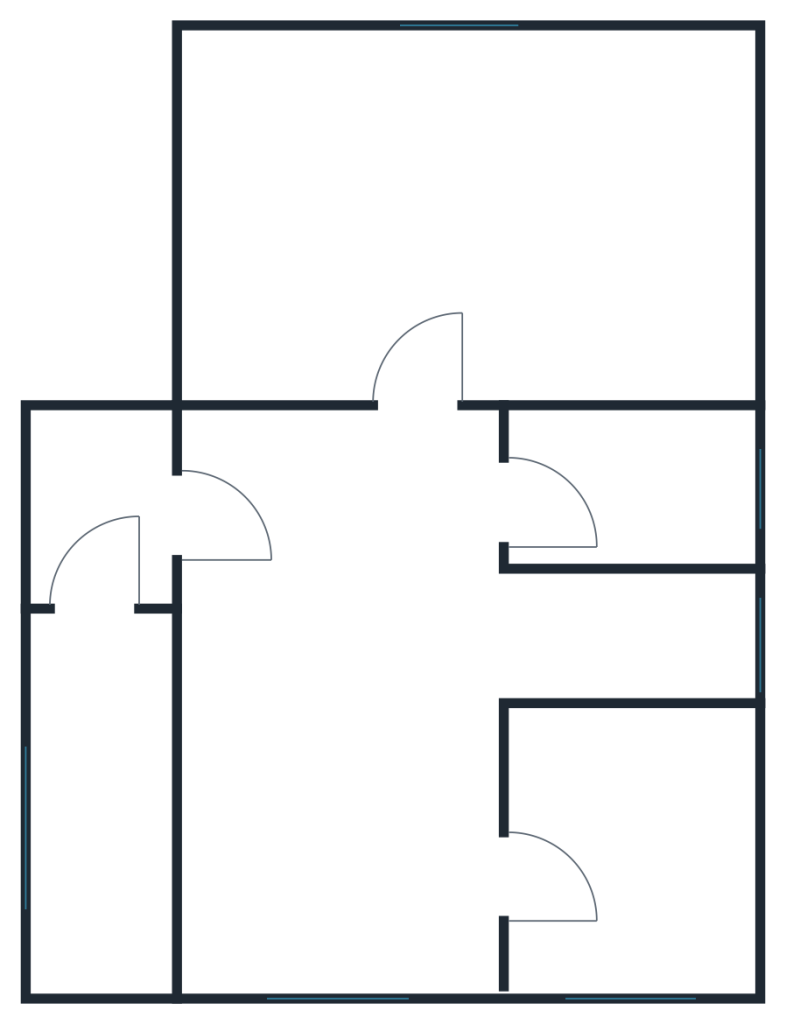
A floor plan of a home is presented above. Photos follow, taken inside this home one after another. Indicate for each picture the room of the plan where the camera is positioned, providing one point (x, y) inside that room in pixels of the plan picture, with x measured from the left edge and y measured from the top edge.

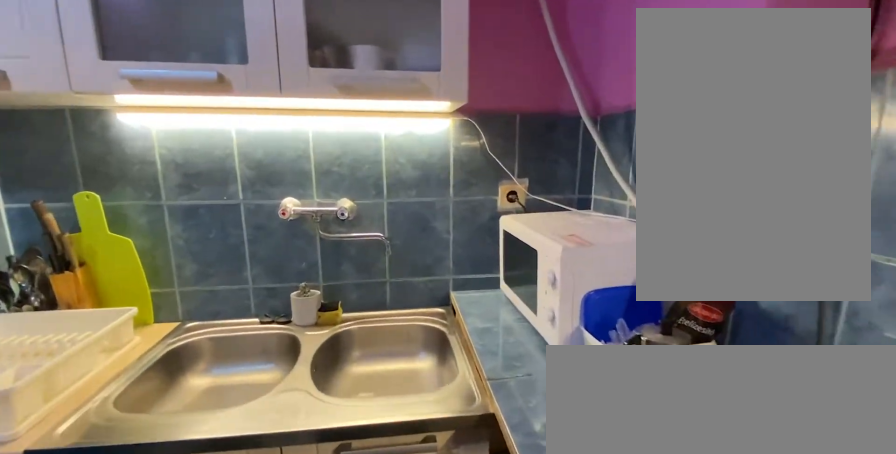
(628, 639)
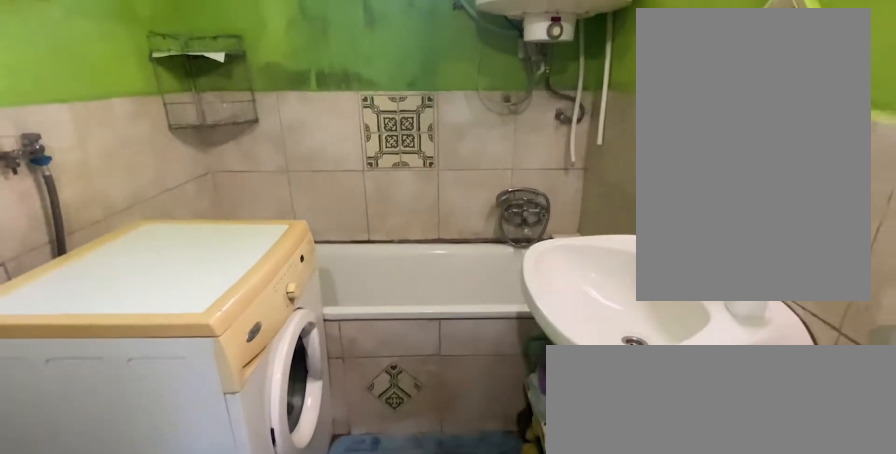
(628, 488)
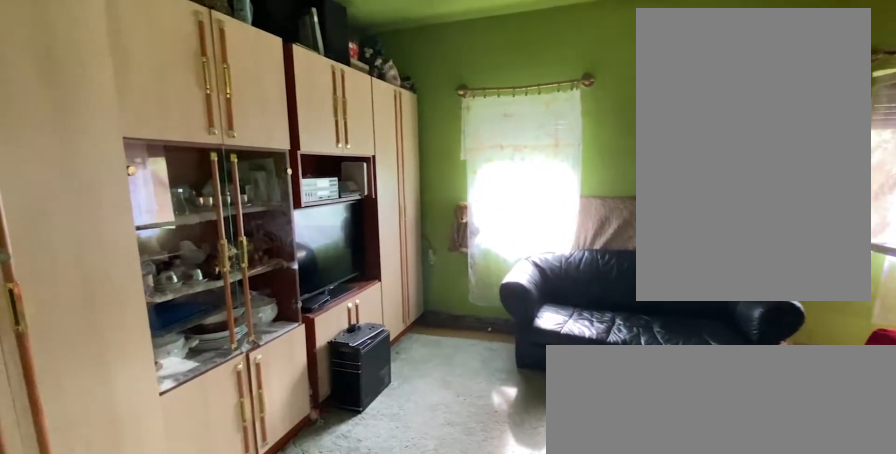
(467, 208)
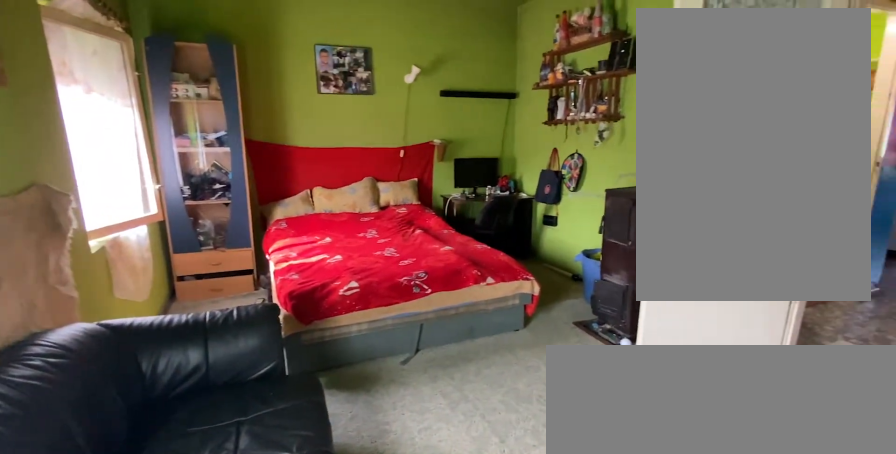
(467, 208)
